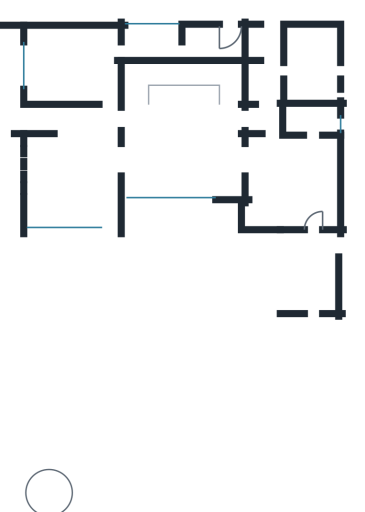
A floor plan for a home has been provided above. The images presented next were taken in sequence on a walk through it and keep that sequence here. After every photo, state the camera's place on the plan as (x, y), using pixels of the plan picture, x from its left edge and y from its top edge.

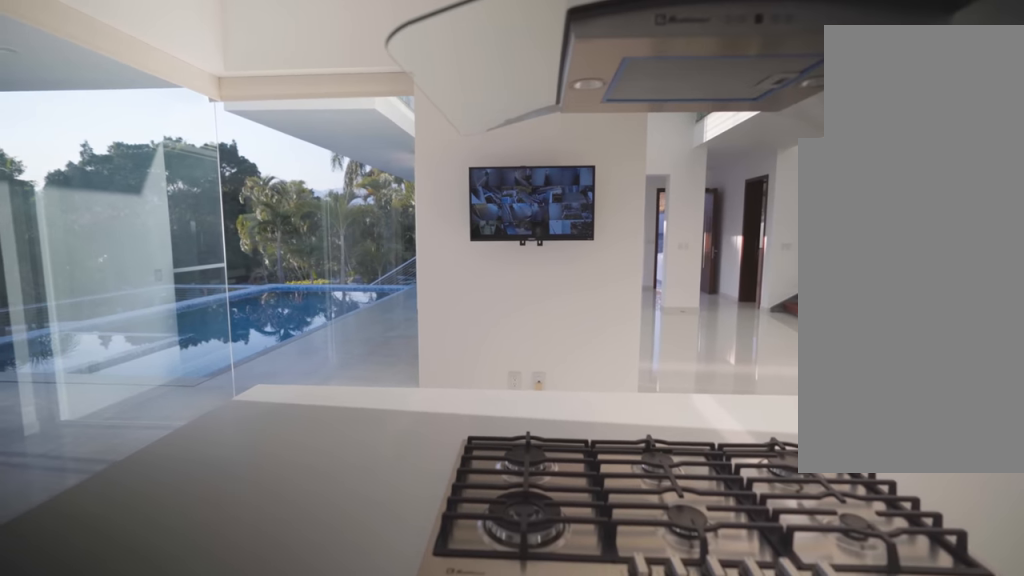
(312, 185)
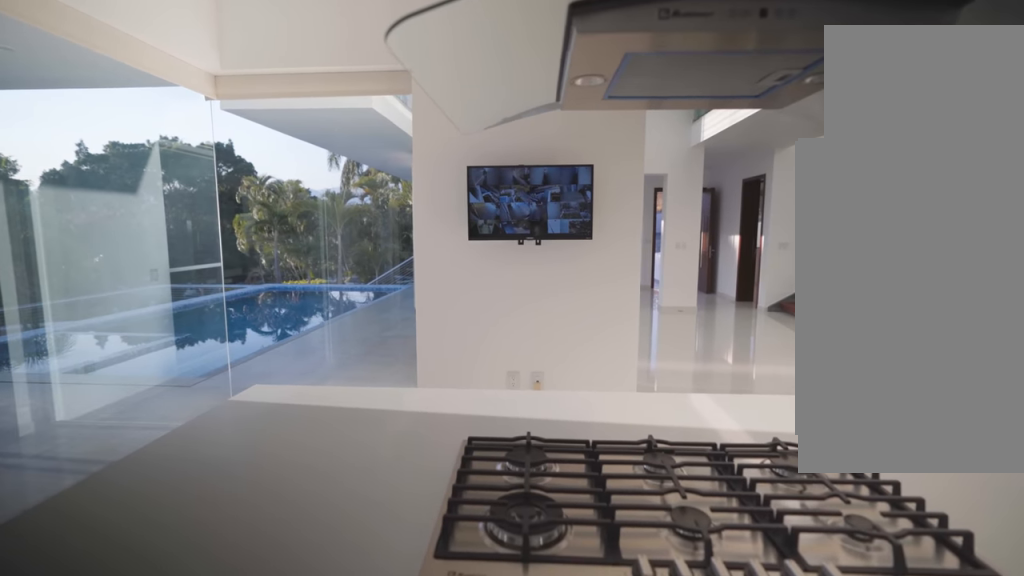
(312, 185)
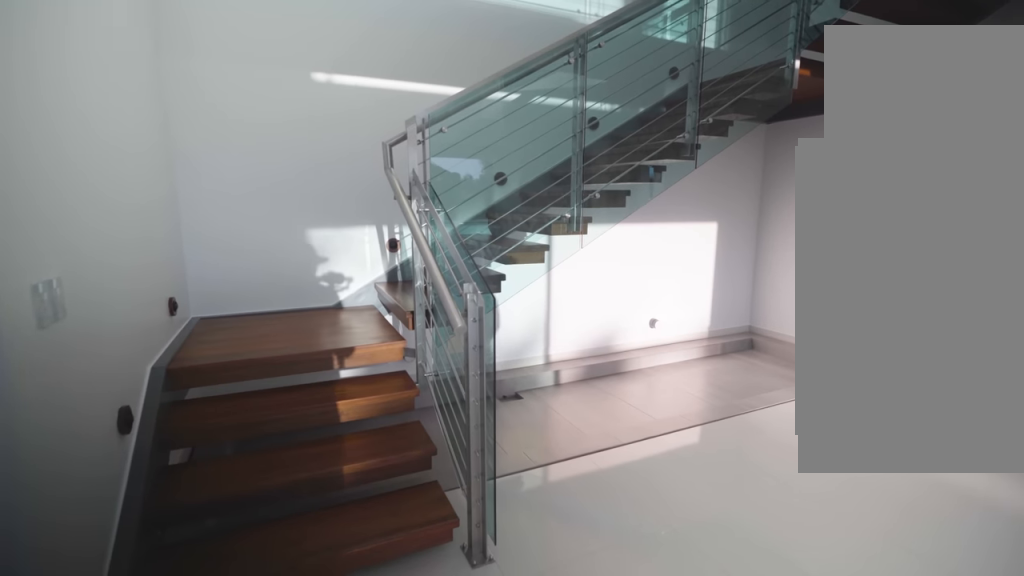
(138, 109)
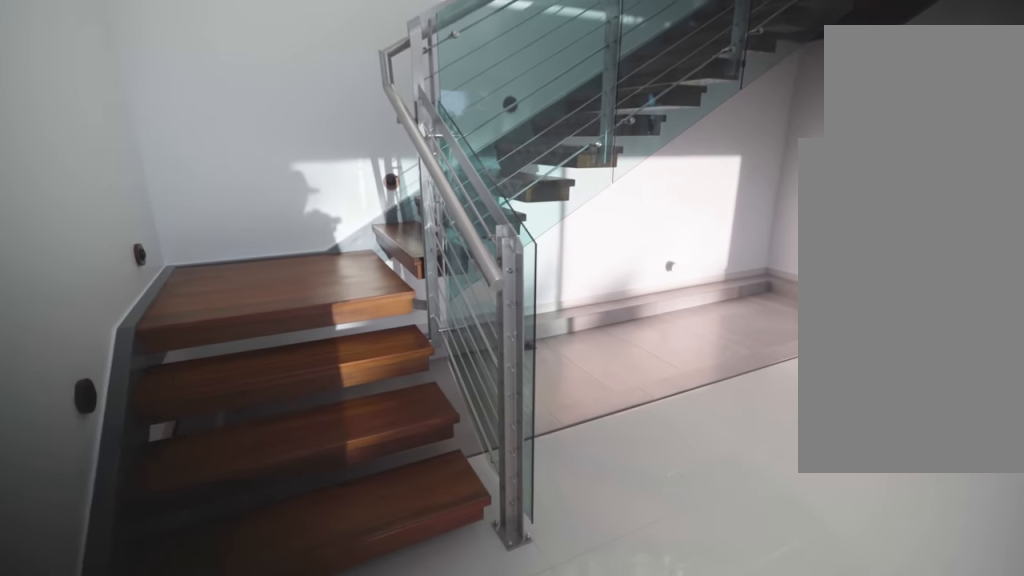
(138, 105)
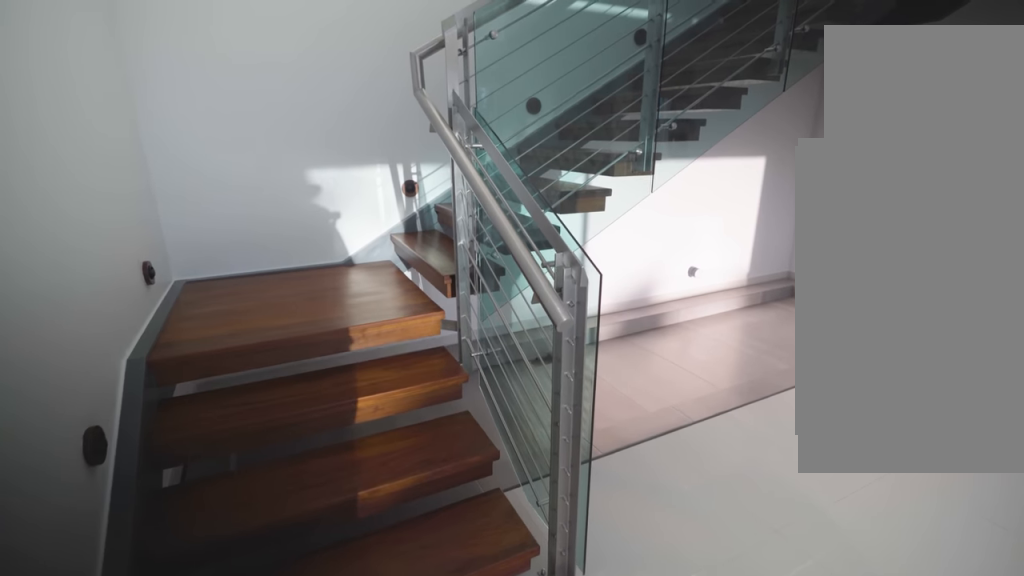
(138, 105)
